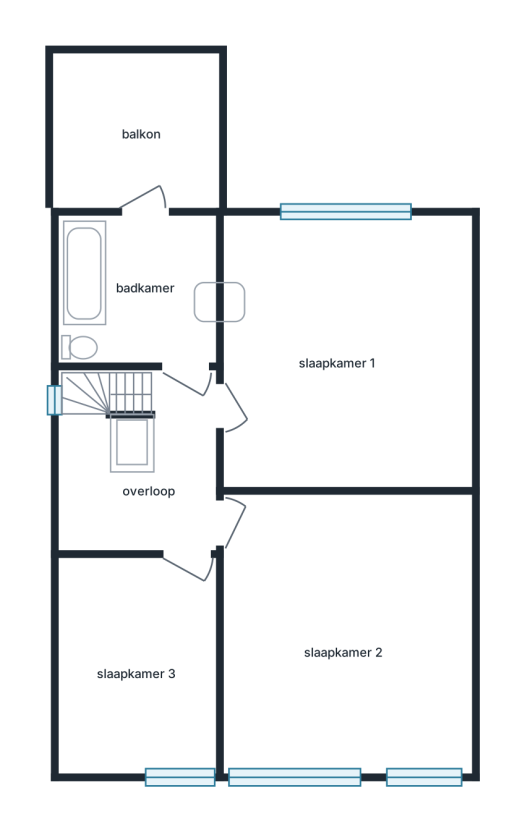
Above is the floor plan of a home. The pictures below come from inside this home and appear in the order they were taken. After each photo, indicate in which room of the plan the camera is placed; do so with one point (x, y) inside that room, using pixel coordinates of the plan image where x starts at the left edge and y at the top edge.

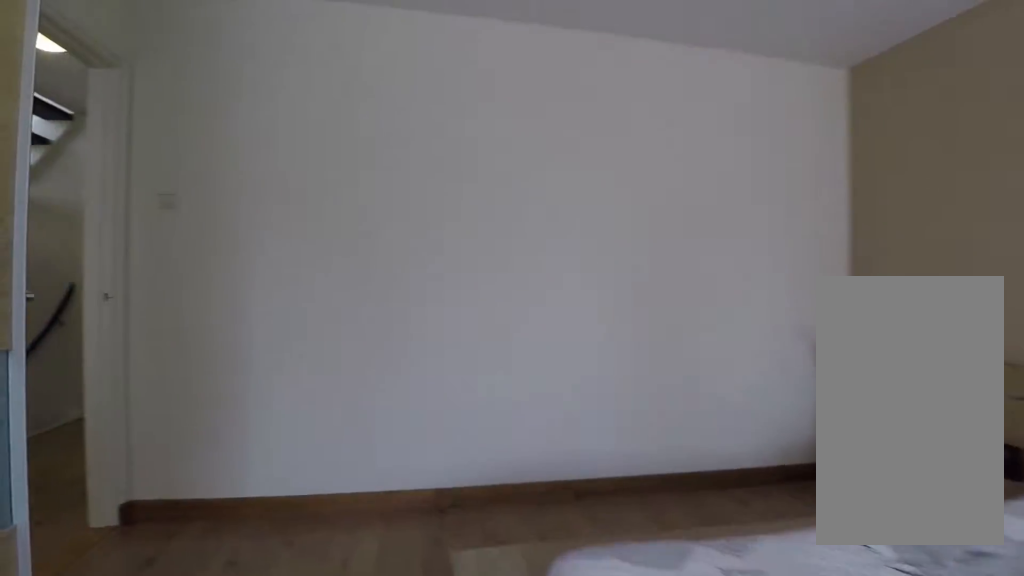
(343, 632)
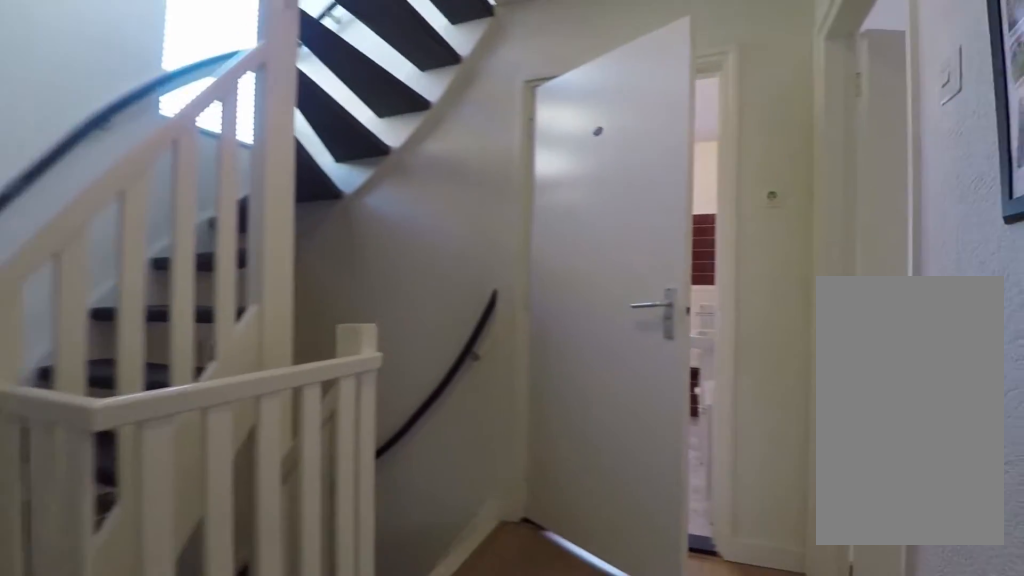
(139, 461)
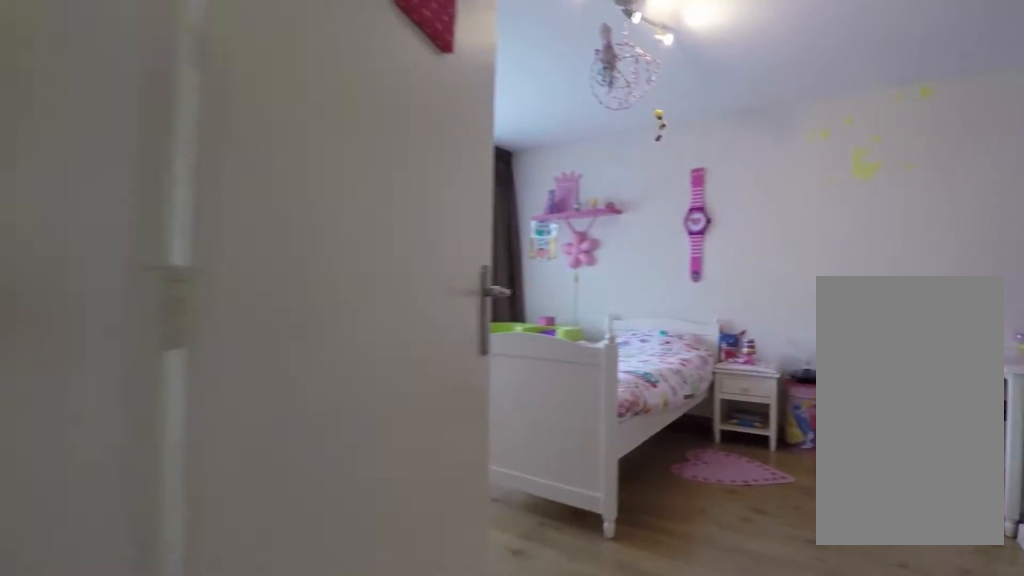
(139, 461)
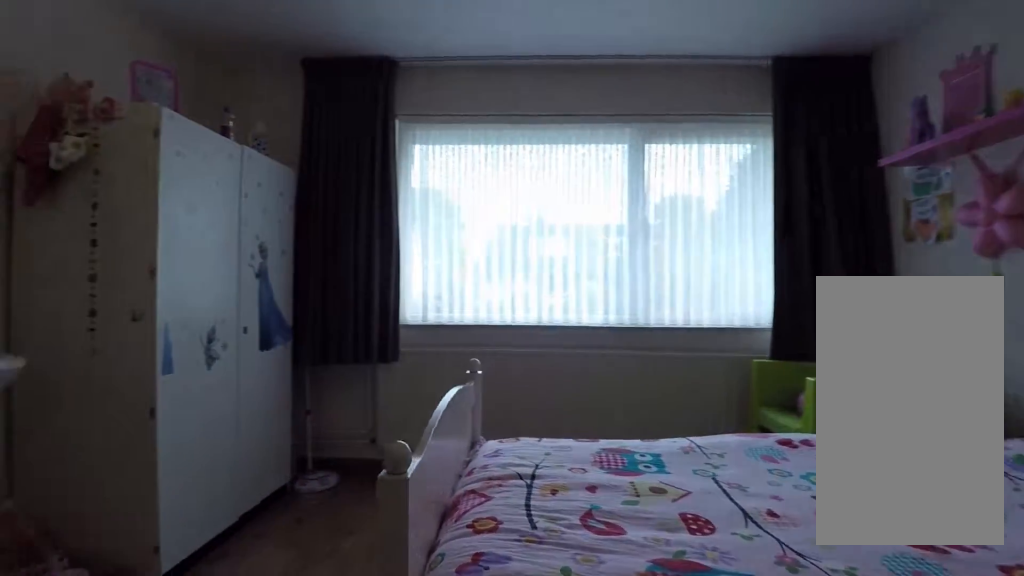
(458, 350)
